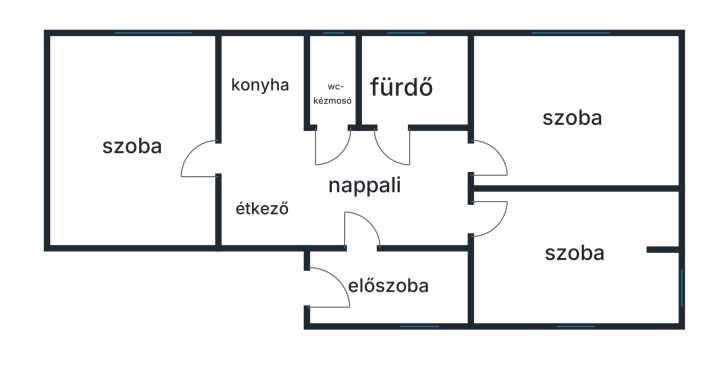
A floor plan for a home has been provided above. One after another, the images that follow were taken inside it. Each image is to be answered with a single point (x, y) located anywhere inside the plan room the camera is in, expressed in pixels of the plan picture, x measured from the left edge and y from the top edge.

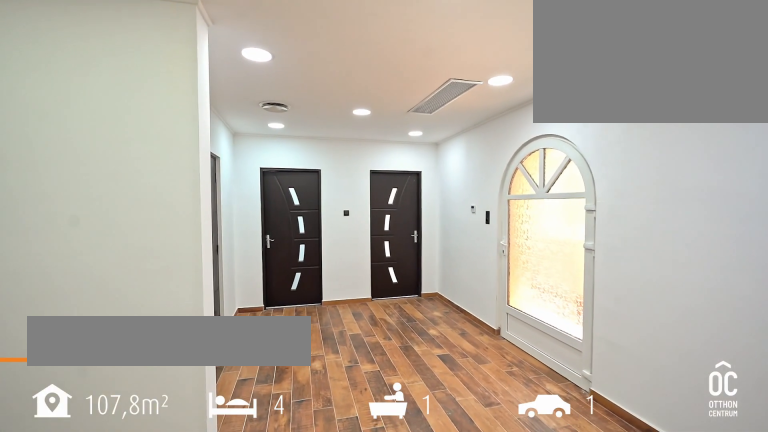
(332, 183)
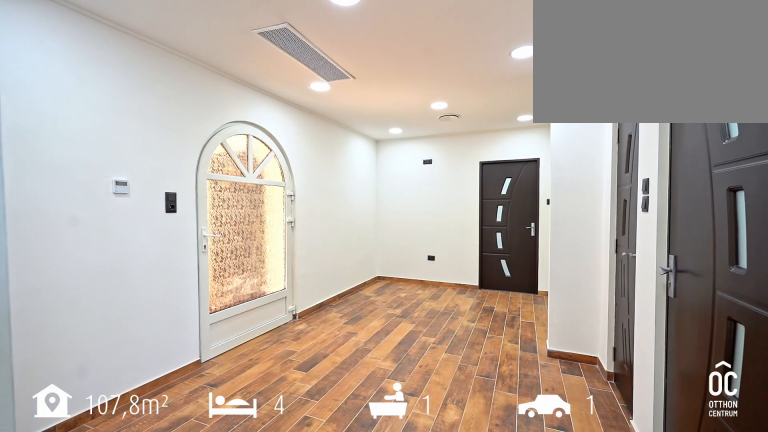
(333, 184)
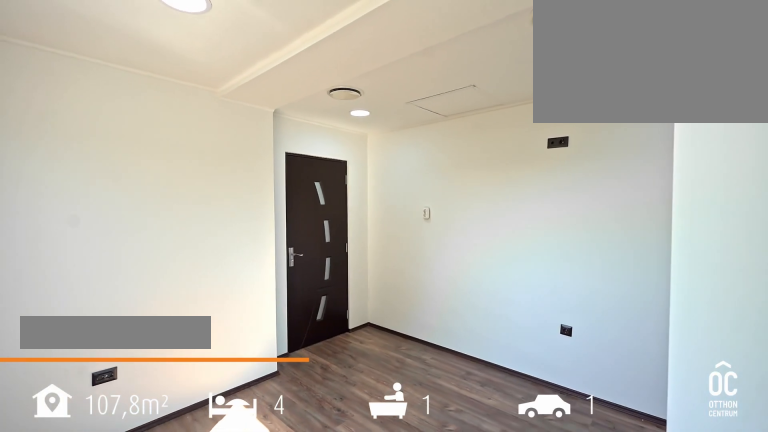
(574, 255)
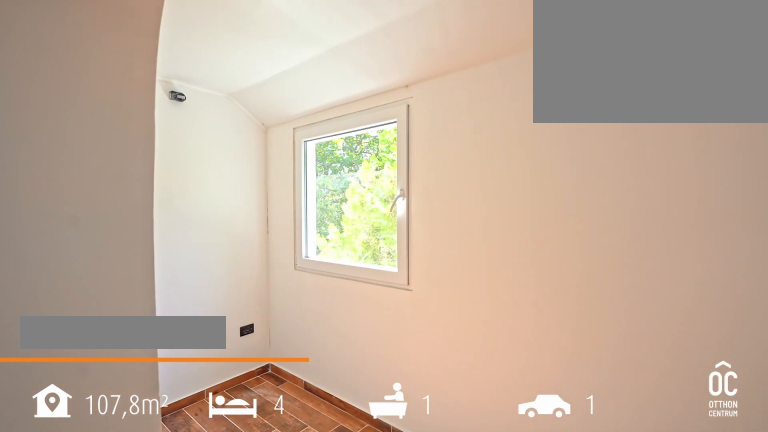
(386, 285)
